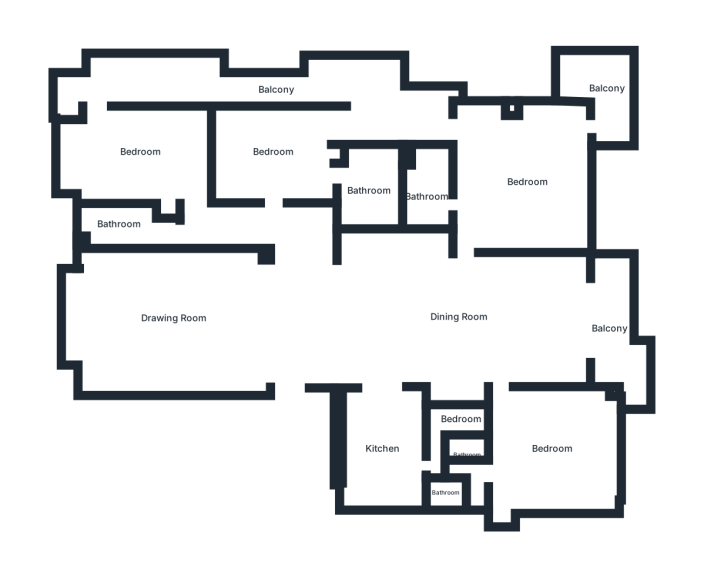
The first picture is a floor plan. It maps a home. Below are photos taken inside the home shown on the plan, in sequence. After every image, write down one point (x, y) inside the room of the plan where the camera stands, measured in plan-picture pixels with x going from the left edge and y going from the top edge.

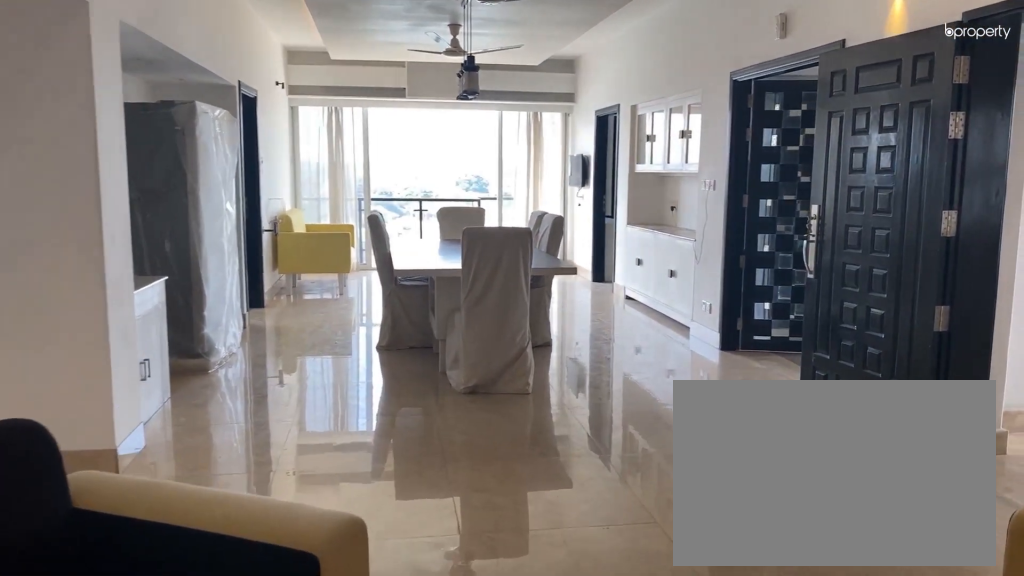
(176, 324)
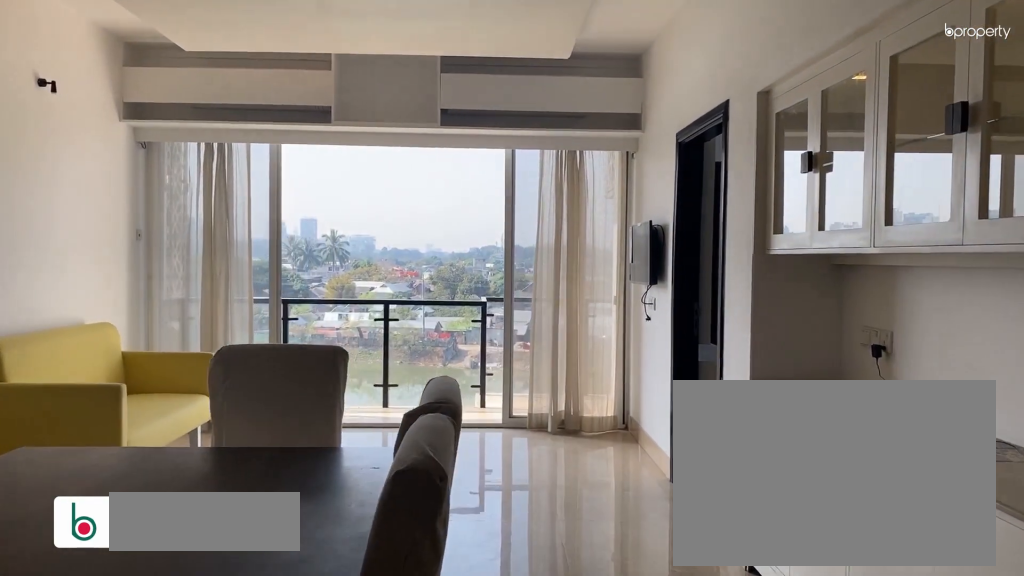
(456, 317)
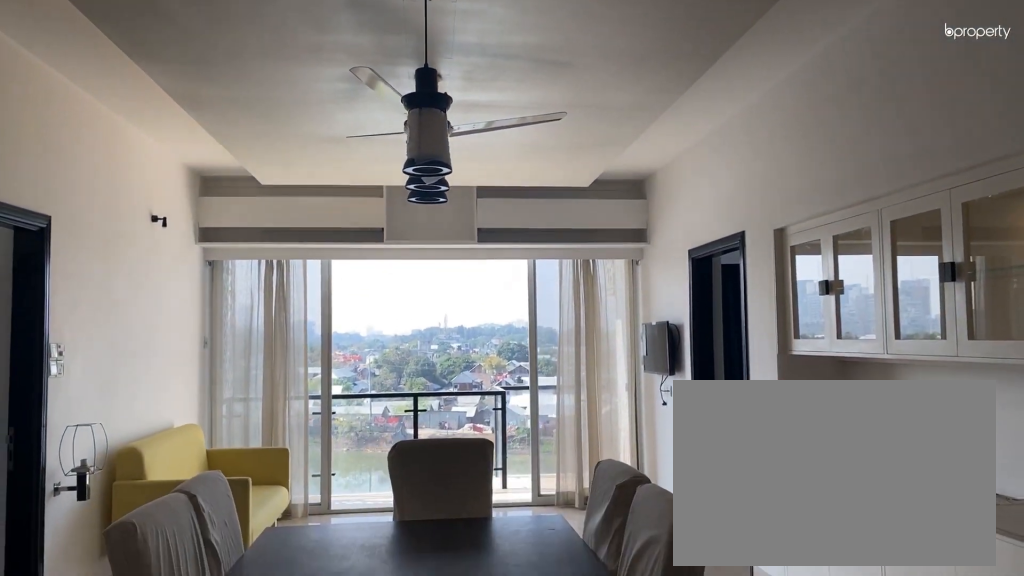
(456, 317)
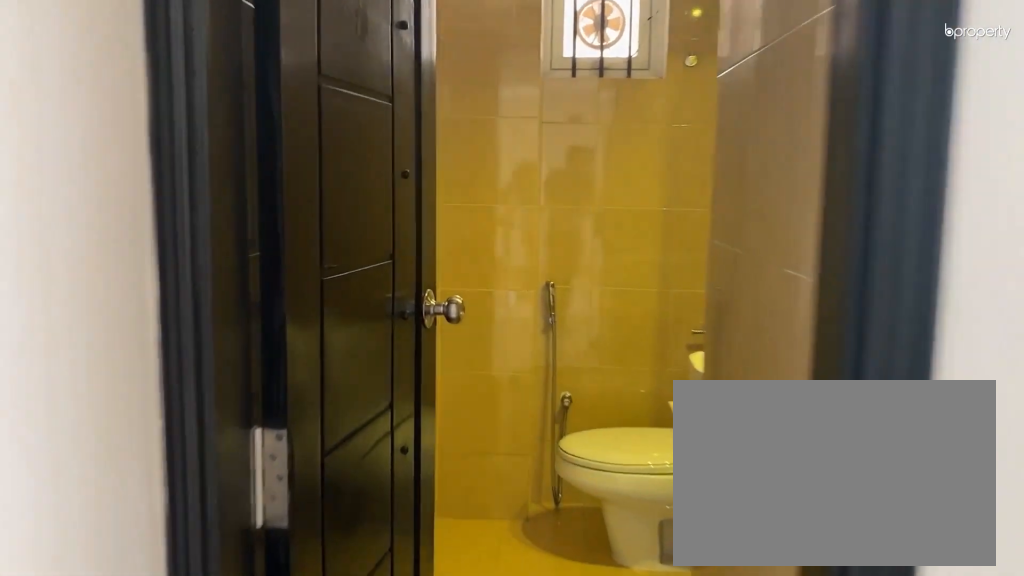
(117, 221)
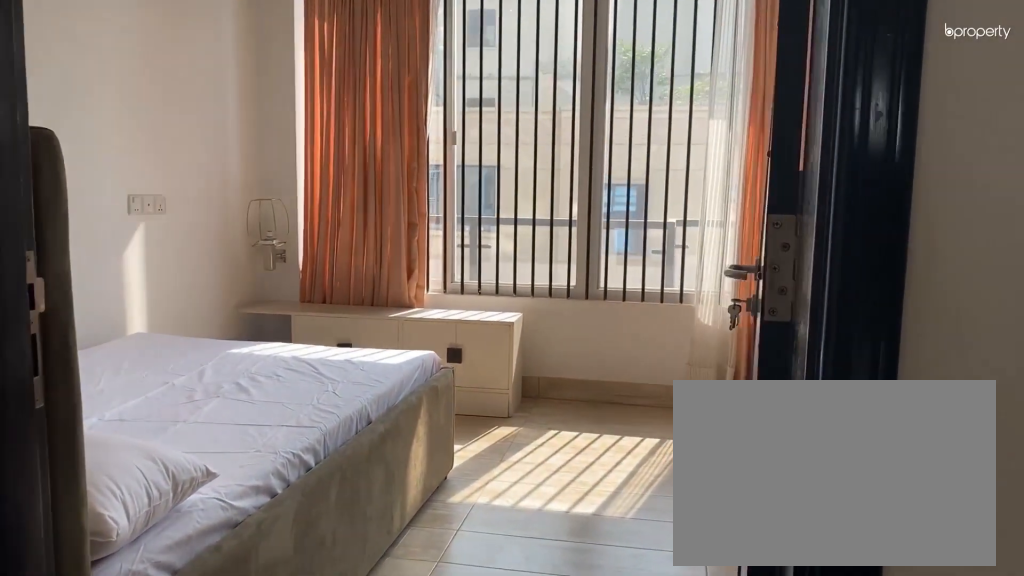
(273, 151)
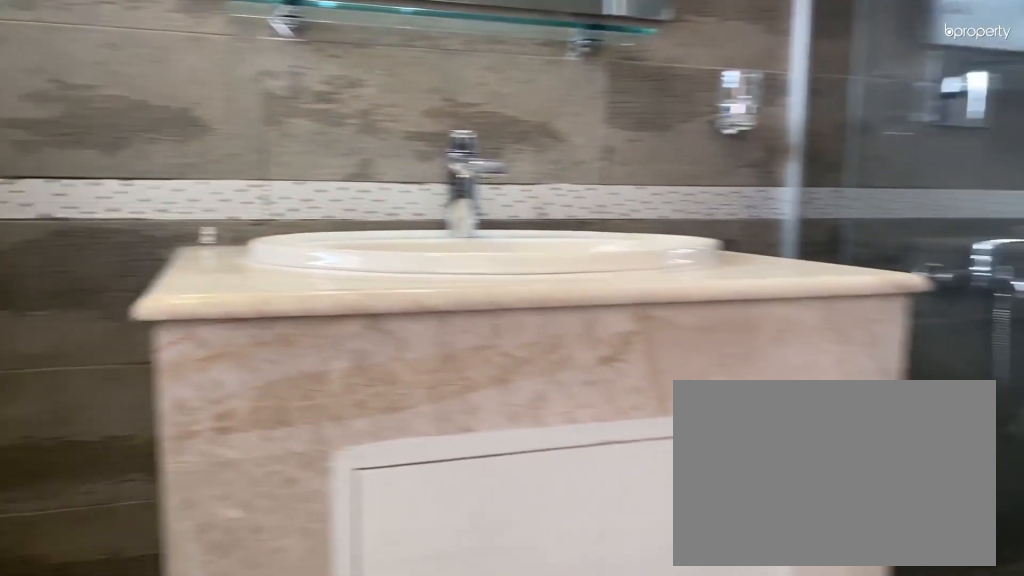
(367, 191)
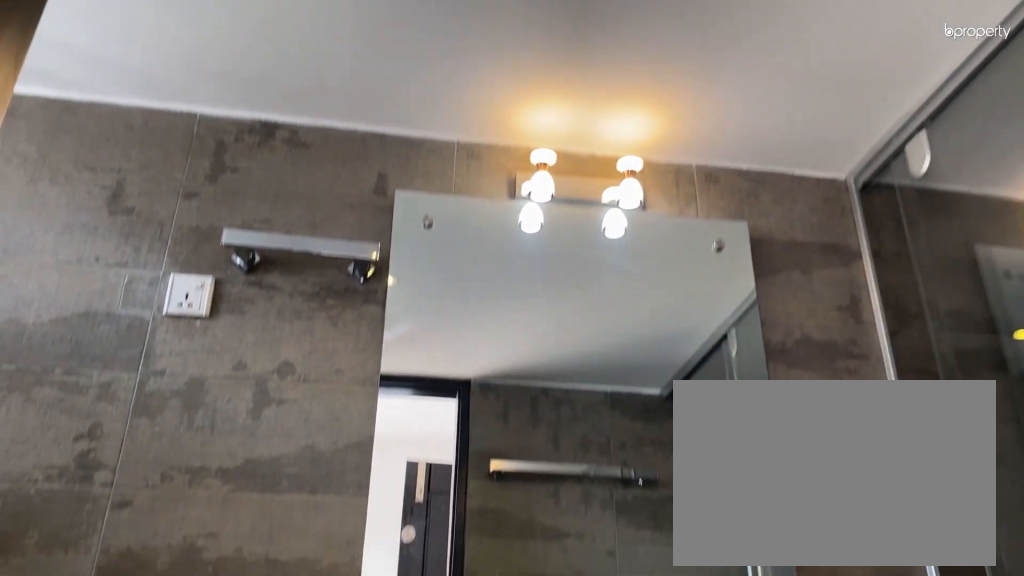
(367, 191)
